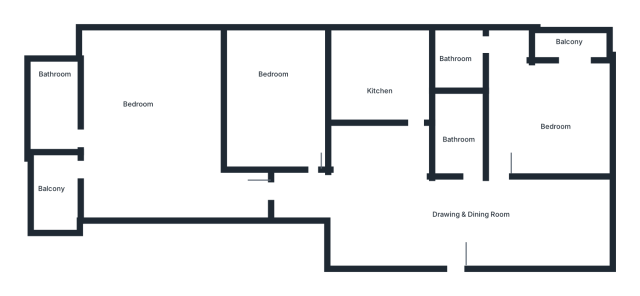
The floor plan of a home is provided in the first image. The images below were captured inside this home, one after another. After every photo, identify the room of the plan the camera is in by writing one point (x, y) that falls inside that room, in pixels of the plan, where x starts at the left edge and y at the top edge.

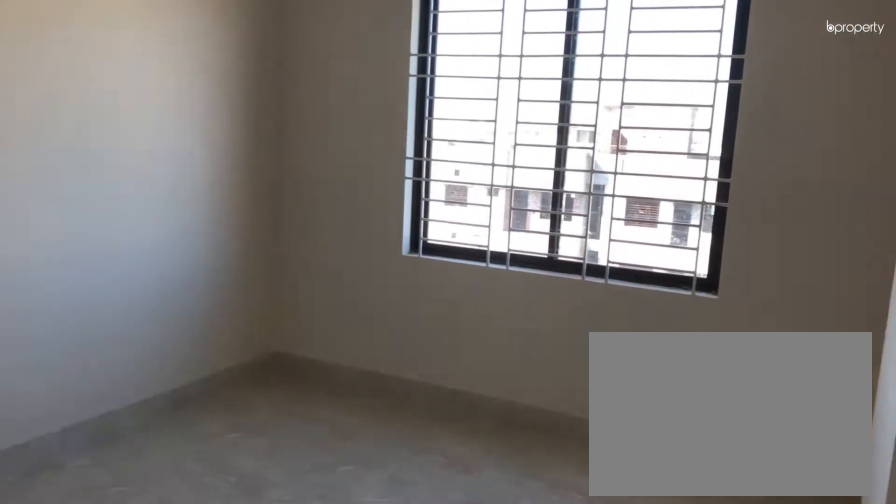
(301, 140)
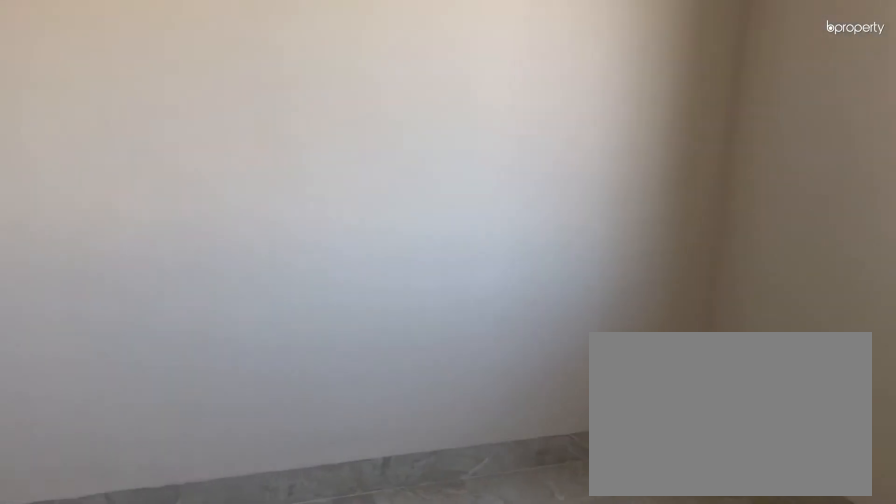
(279, 104)
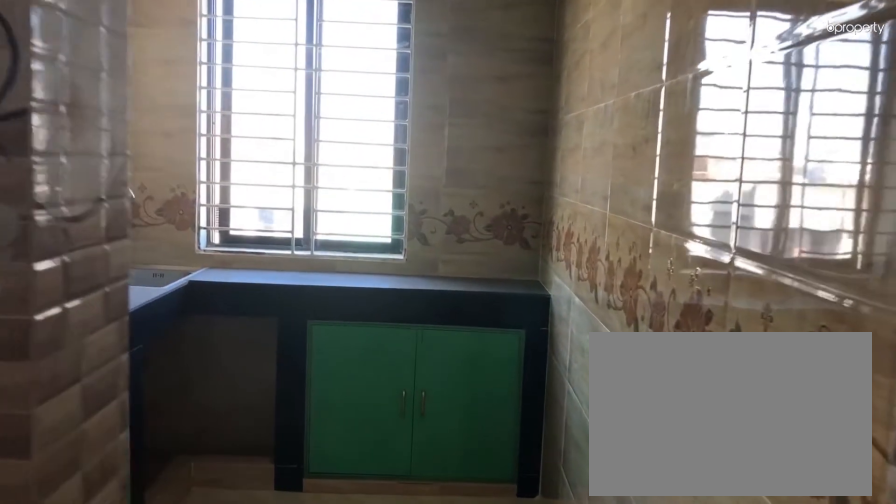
(384, 81)
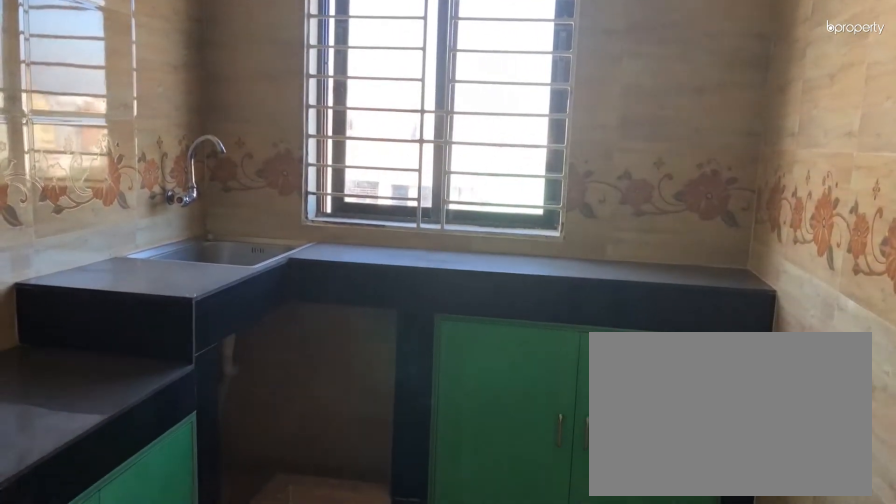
(384, 81)
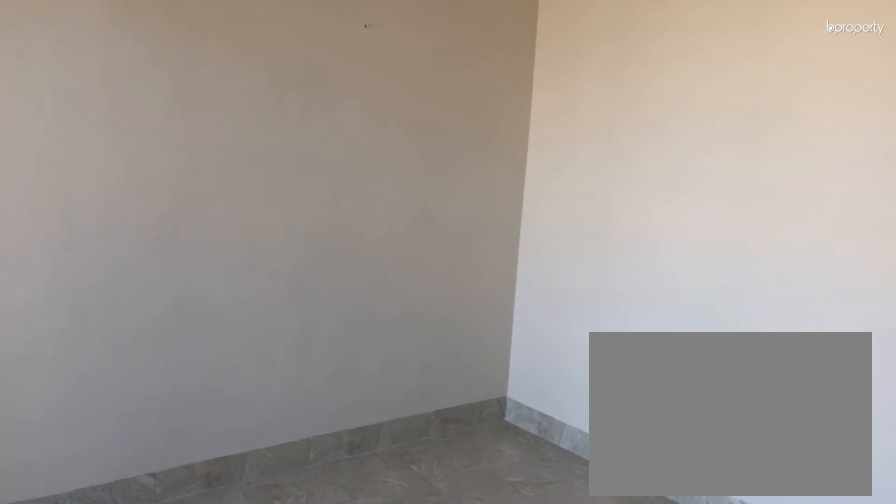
(547, 109)
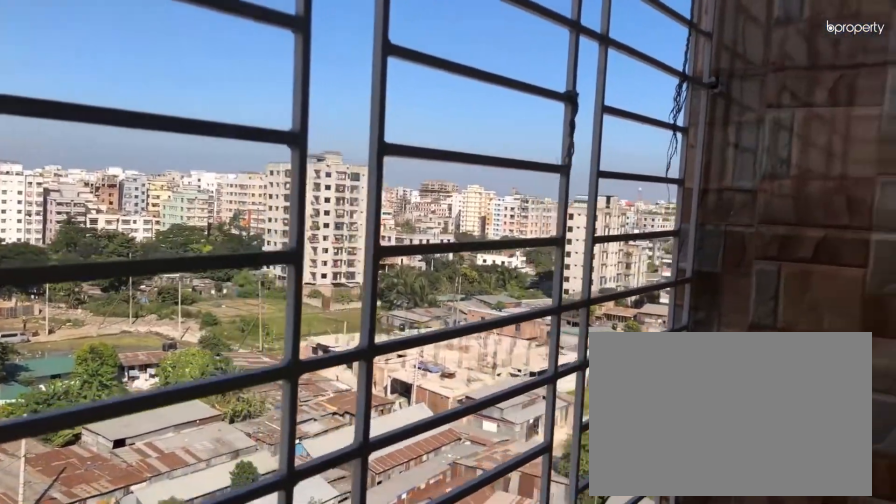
(572, 48)
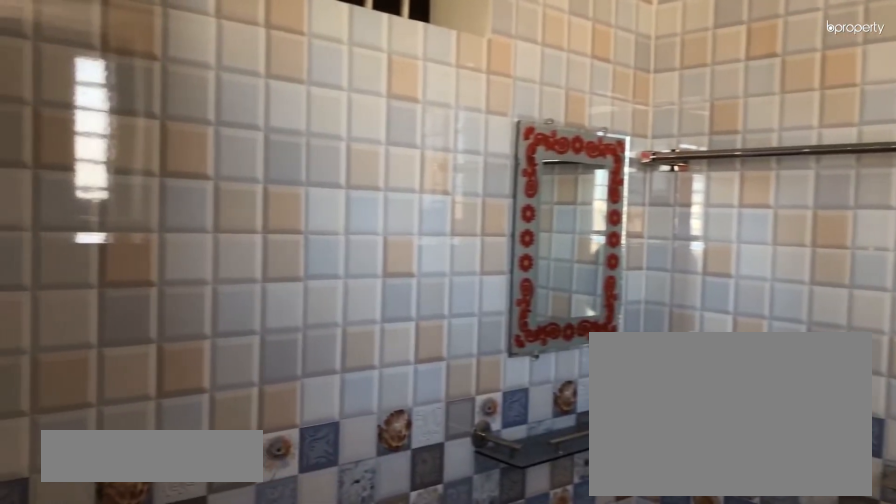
(458, 66)
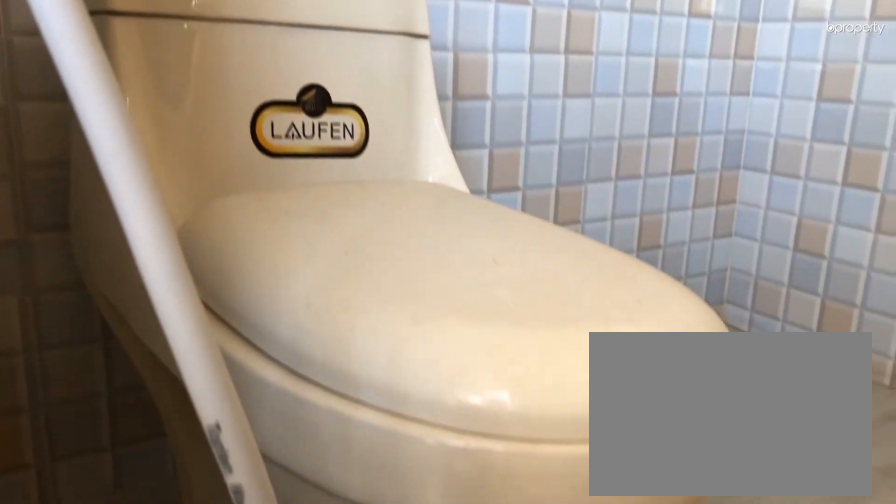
(458, 66)
